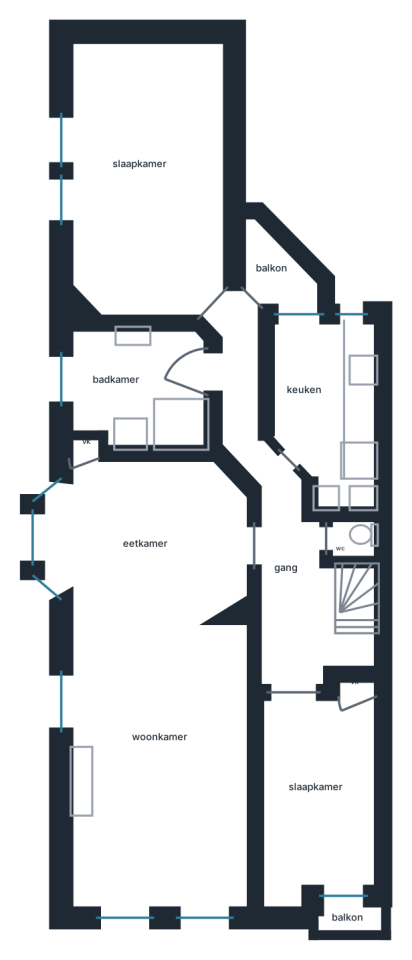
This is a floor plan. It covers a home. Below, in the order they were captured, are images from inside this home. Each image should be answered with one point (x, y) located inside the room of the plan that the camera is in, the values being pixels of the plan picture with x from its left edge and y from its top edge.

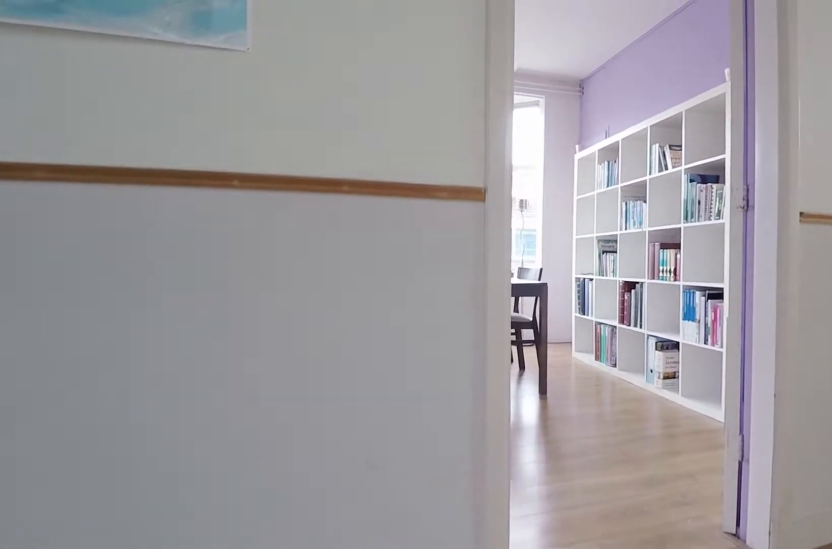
(354, 600)
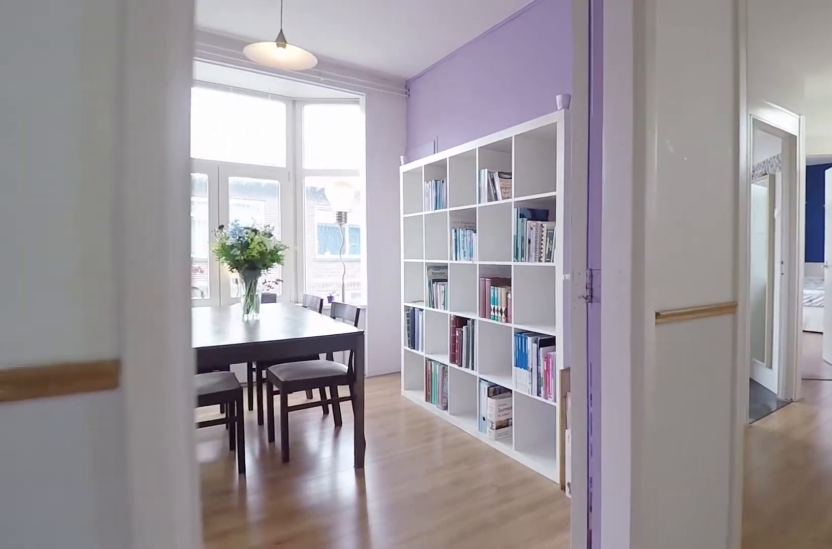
(354, 600)
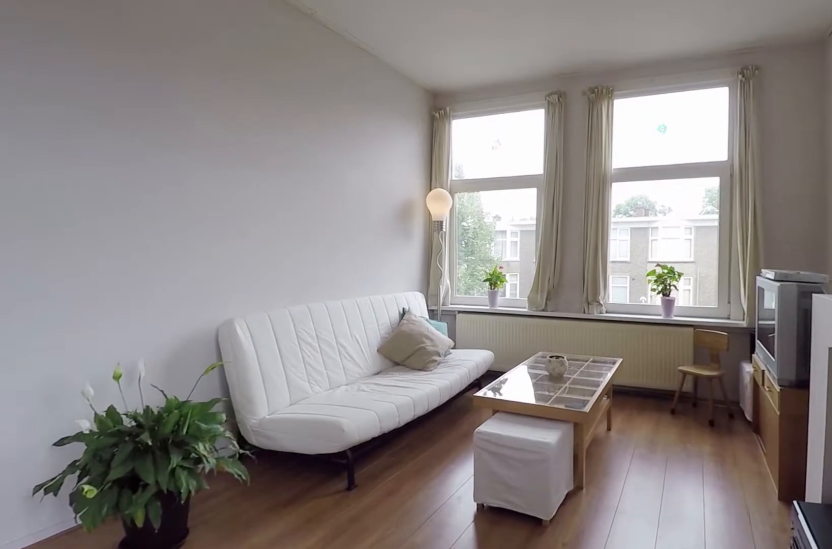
(158, 683)
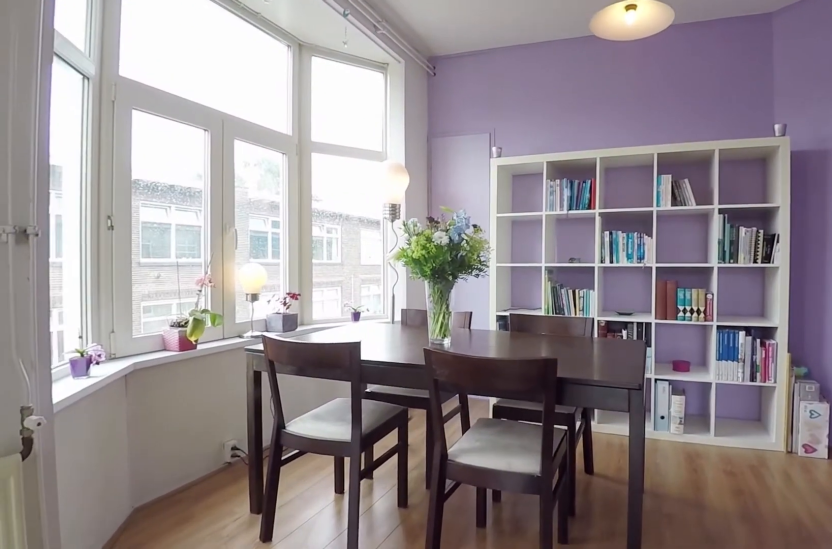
(158, 683)
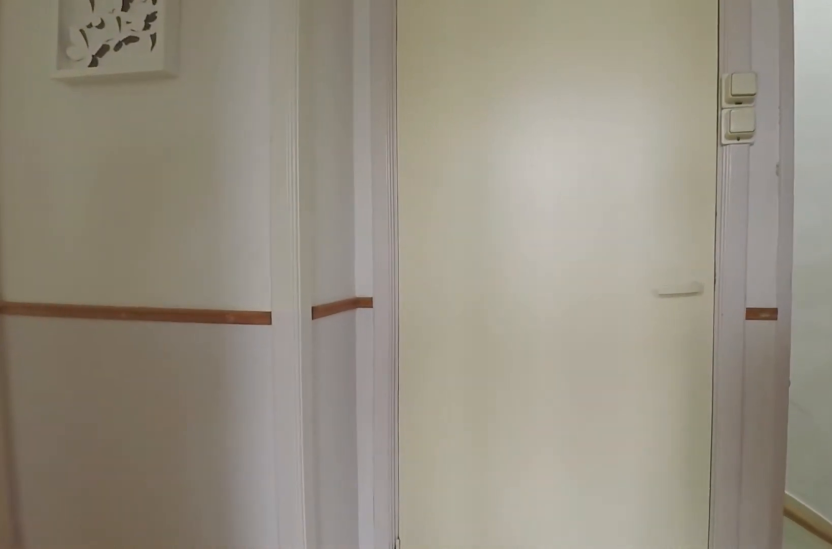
(355, 599)
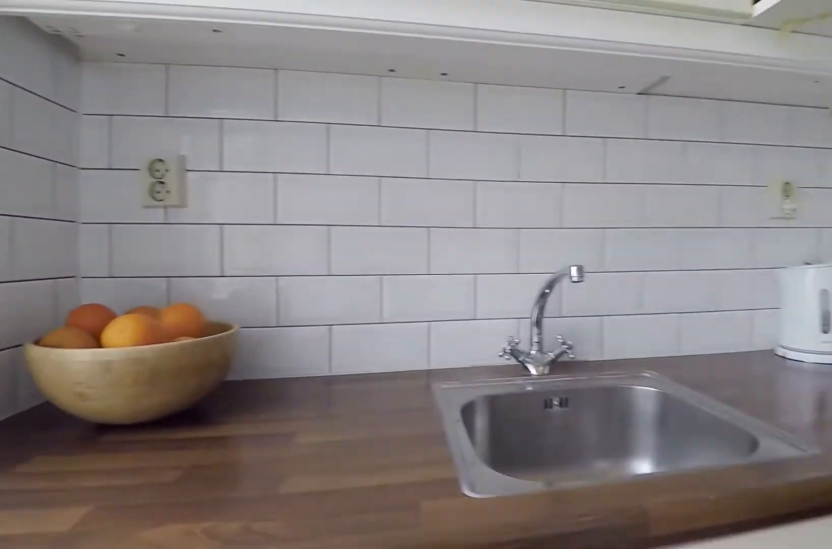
(326, 394)
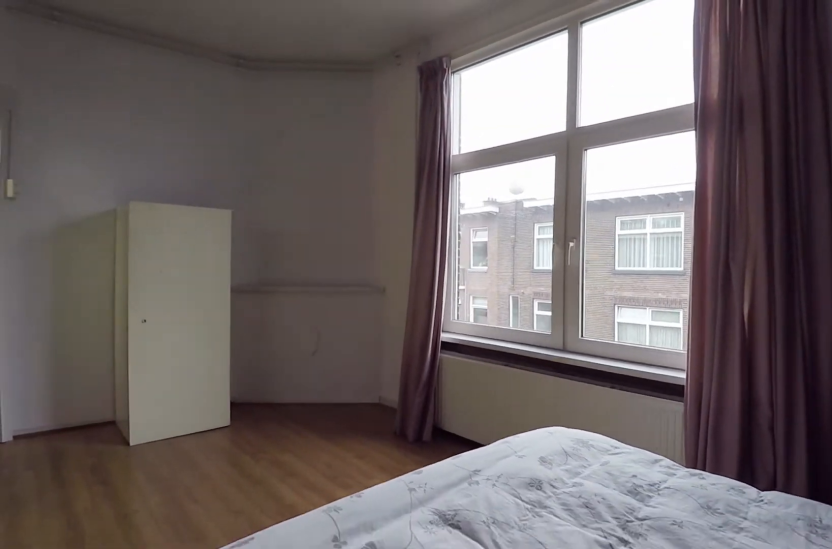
(147, 175)
